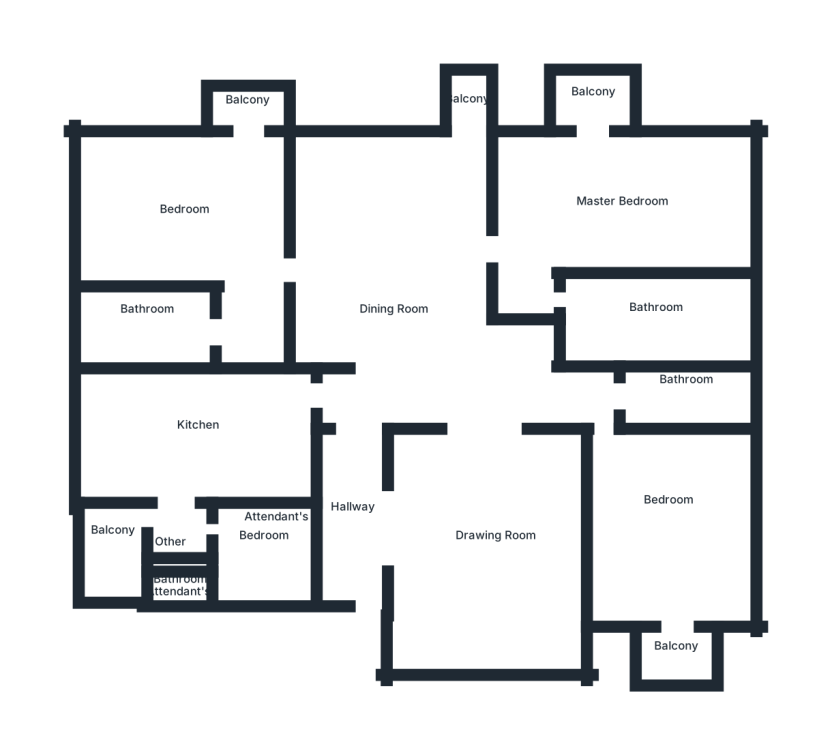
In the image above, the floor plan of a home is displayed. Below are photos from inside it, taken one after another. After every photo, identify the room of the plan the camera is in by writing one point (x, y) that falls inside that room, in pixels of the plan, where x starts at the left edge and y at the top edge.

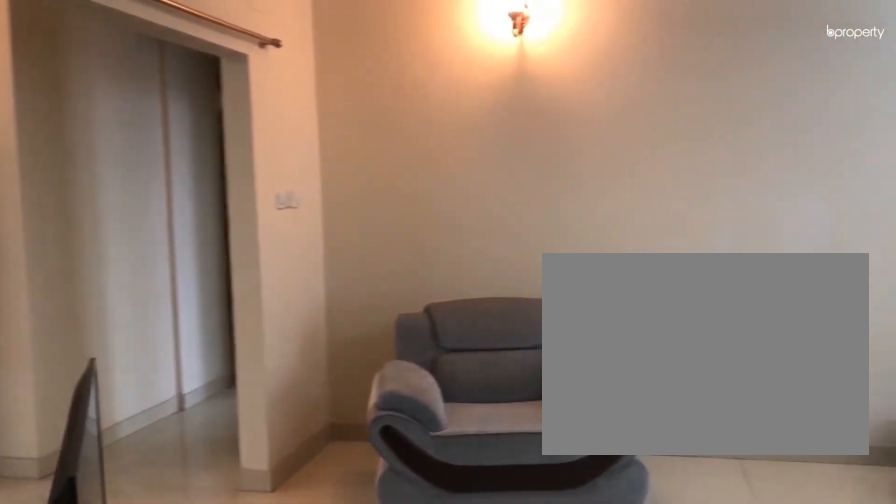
(483, 542)
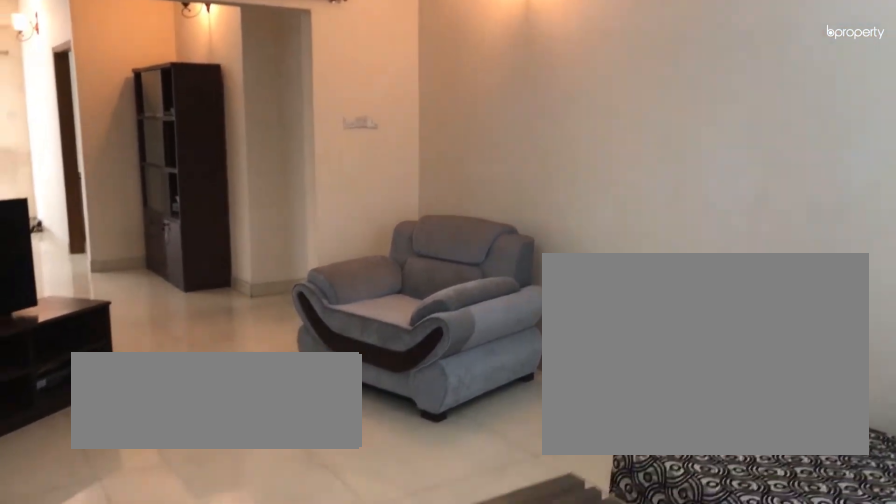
(483, 542)
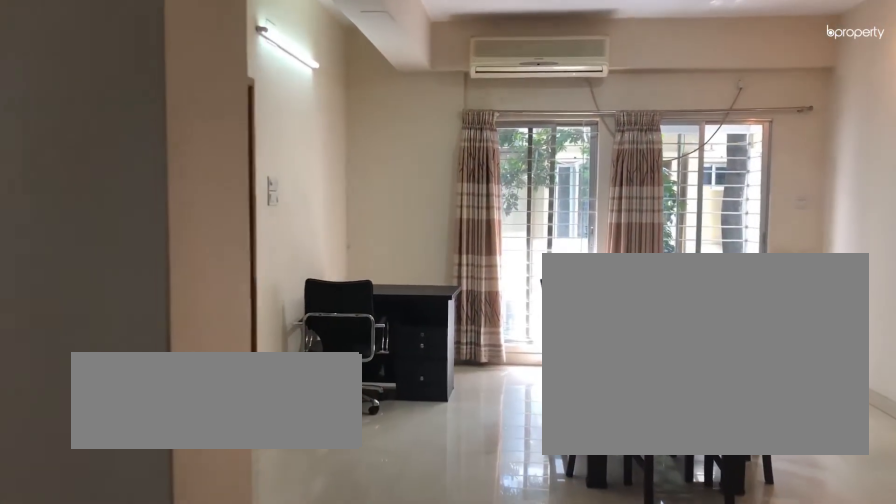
(386, 382)
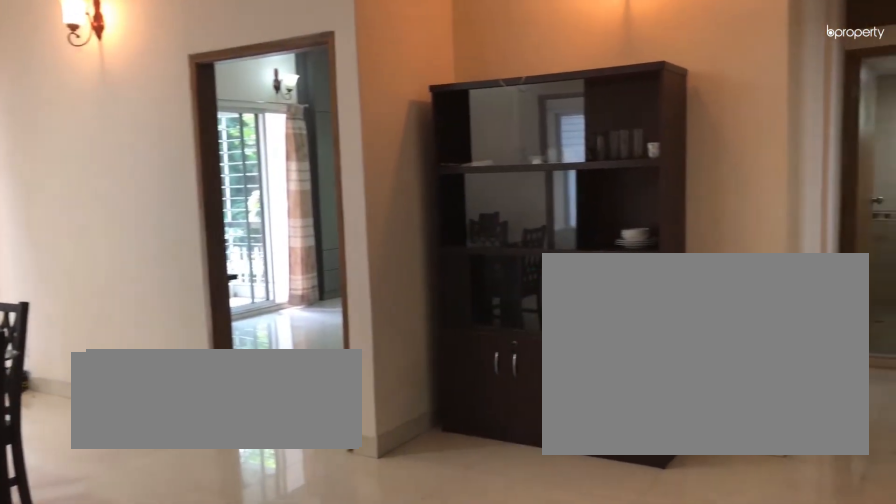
(393, 256)
